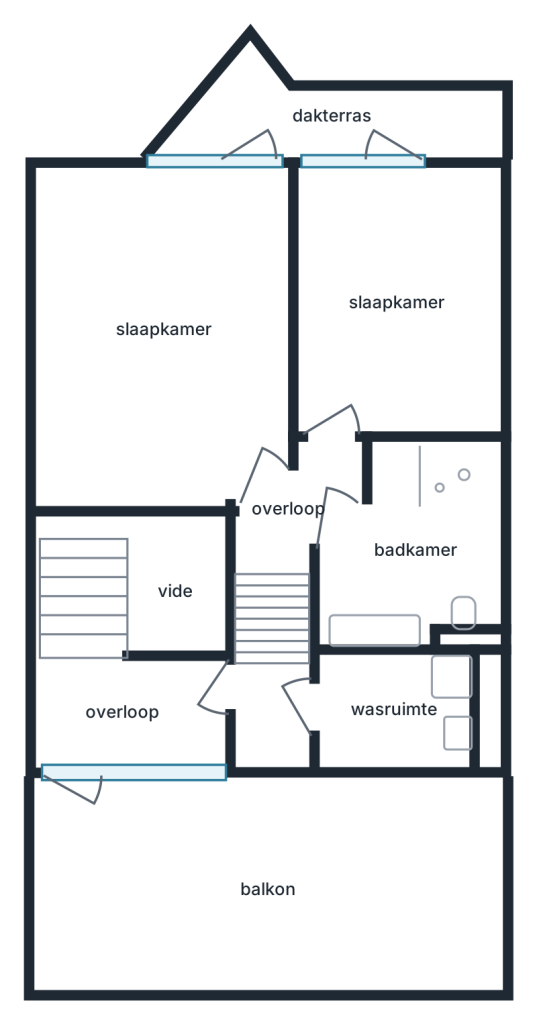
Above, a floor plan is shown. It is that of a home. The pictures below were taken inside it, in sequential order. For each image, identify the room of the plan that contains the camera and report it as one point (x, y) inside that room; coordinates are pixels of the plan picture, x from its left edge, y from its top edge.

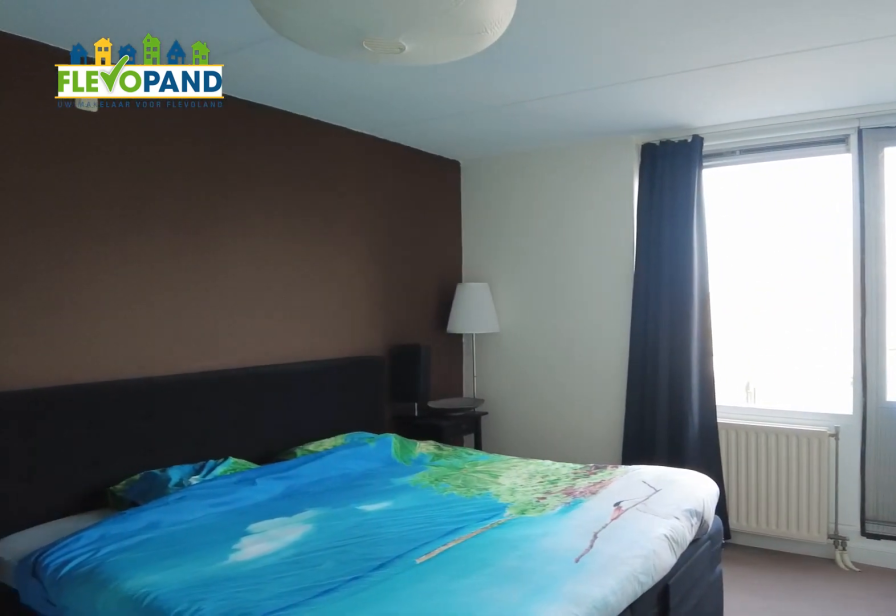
(81, 203)
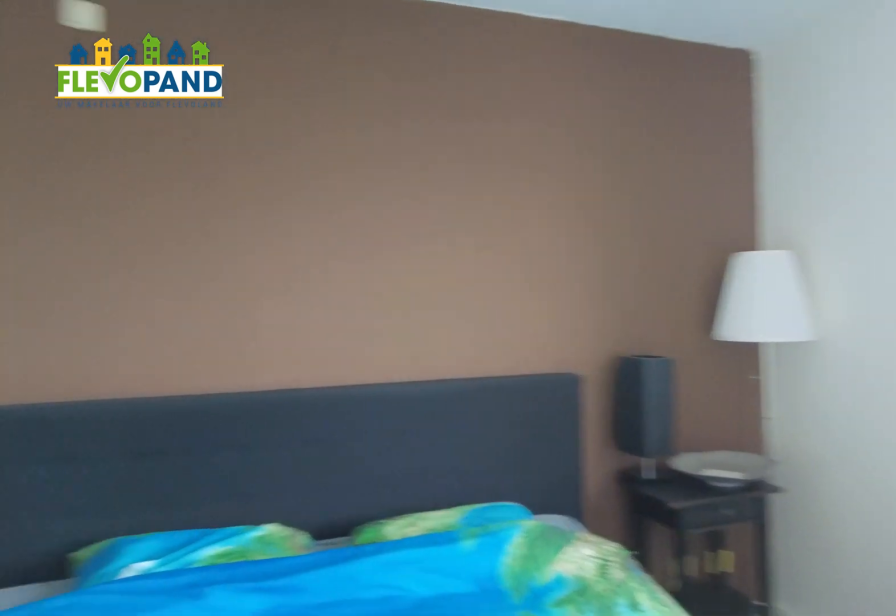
(81, 203)
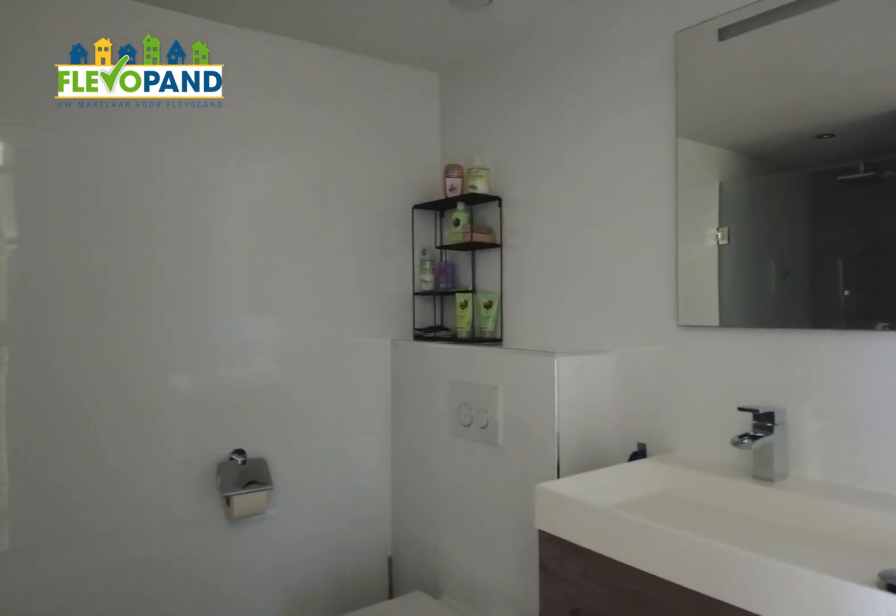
(373, 629)
